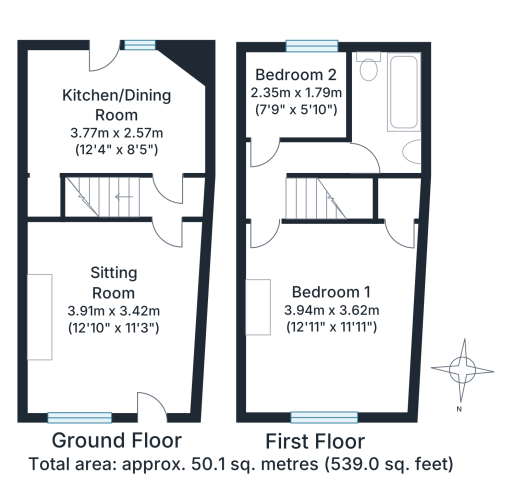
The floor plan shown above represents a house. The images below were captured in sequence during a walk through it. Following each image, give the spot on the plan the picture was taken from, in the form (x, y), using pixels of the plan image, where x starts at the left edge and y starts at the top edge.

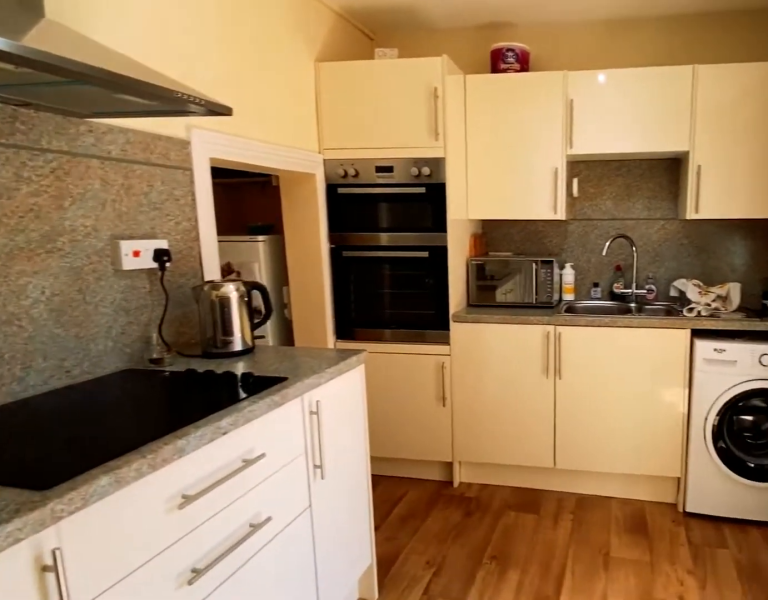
(148, 90)
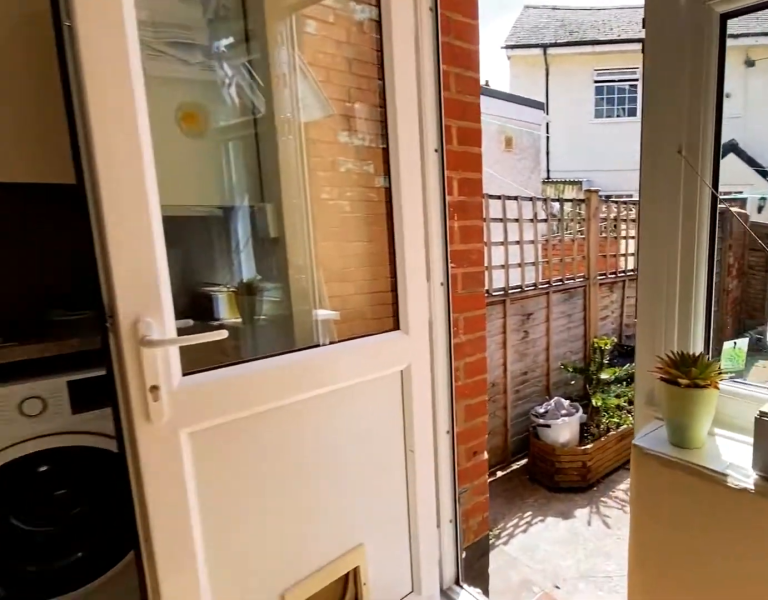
(124, 66)
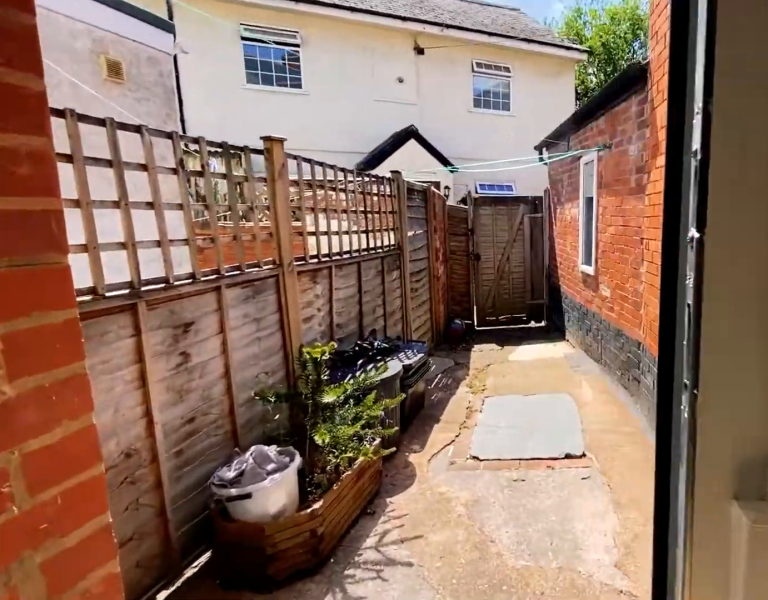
(109, 52)
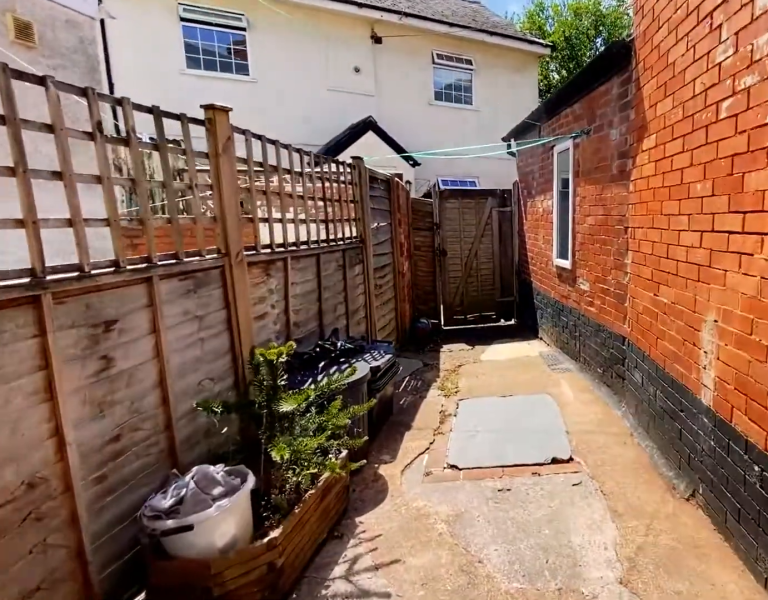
(106, 47)
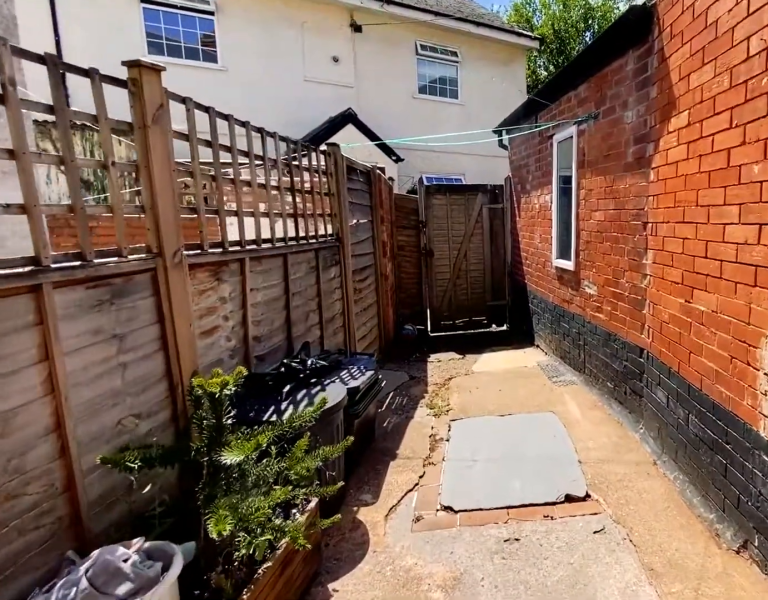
(100, 33)
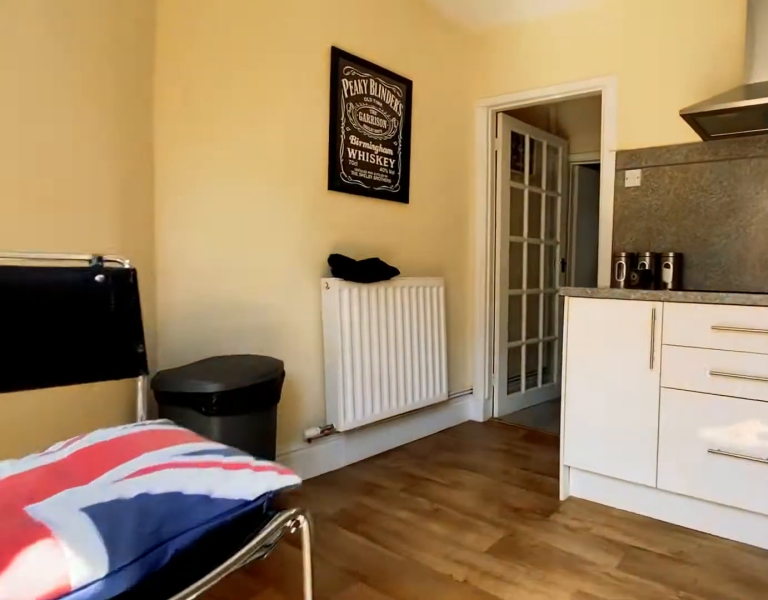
(120, 76)
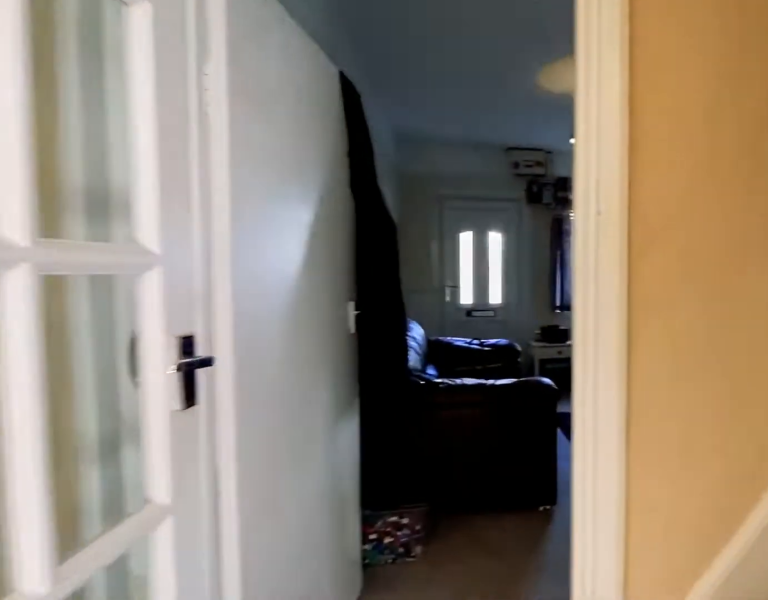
(167, 180)
